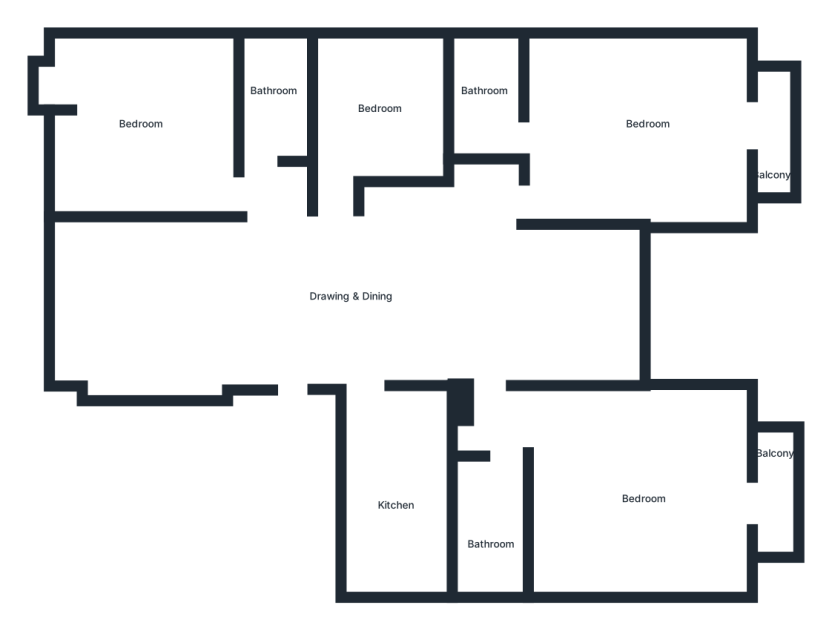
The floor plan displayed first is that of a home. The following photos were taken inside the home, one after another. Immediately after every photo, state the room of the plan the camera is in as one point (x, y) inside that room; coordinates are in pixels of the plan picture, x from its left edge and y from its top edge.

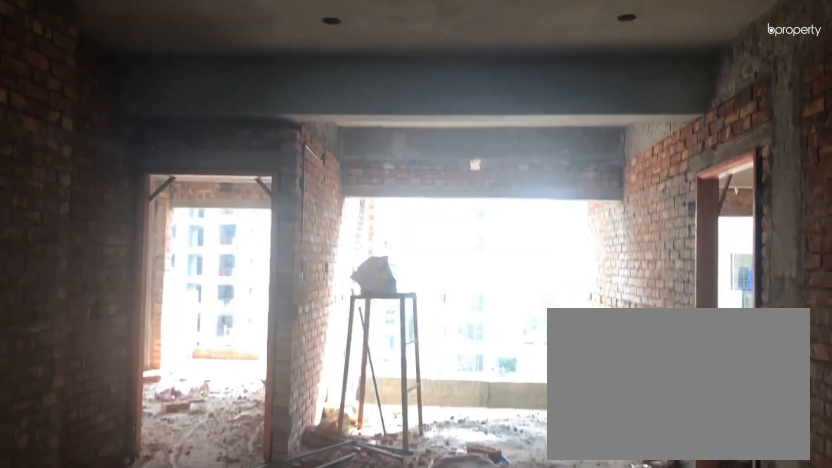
(416, 289)
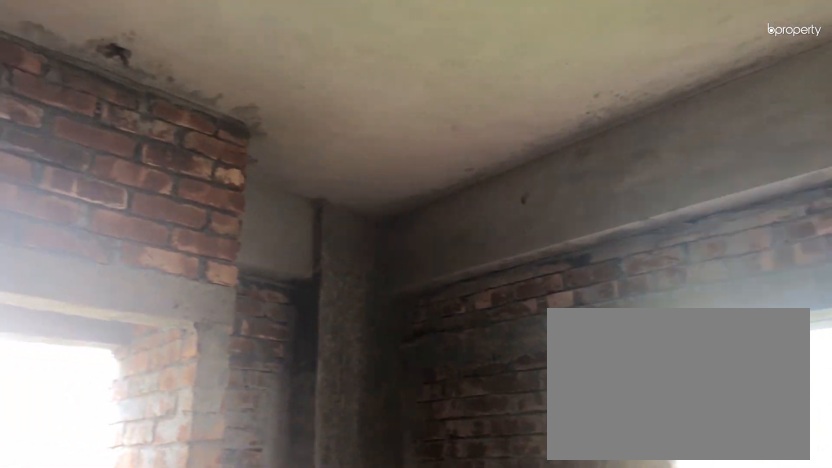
(139, 125)
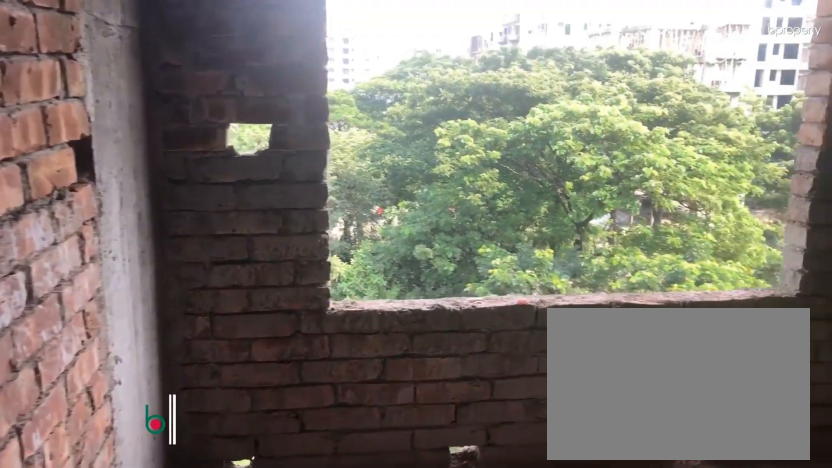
(380, 109)
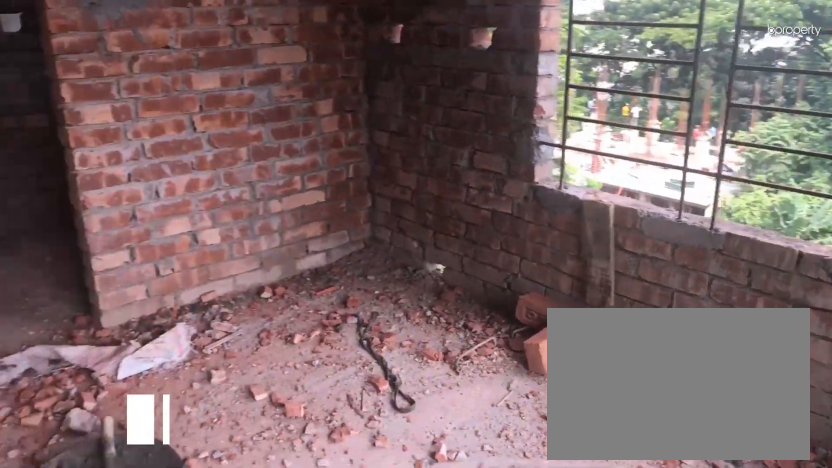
(638, 136)
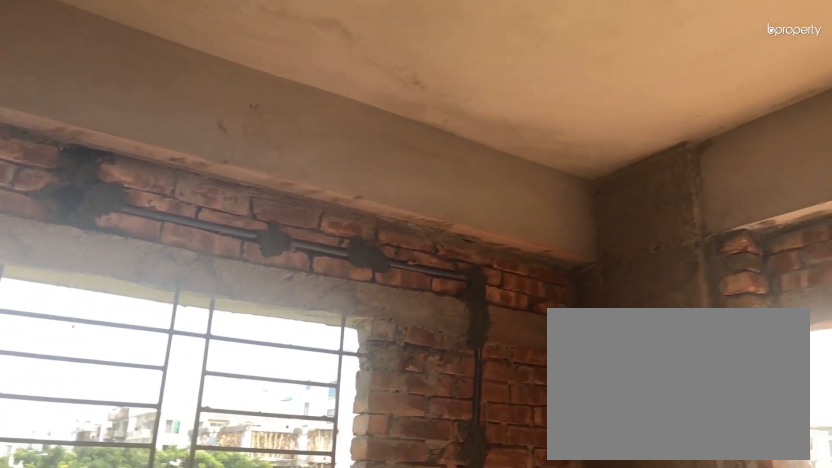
(638, 136)
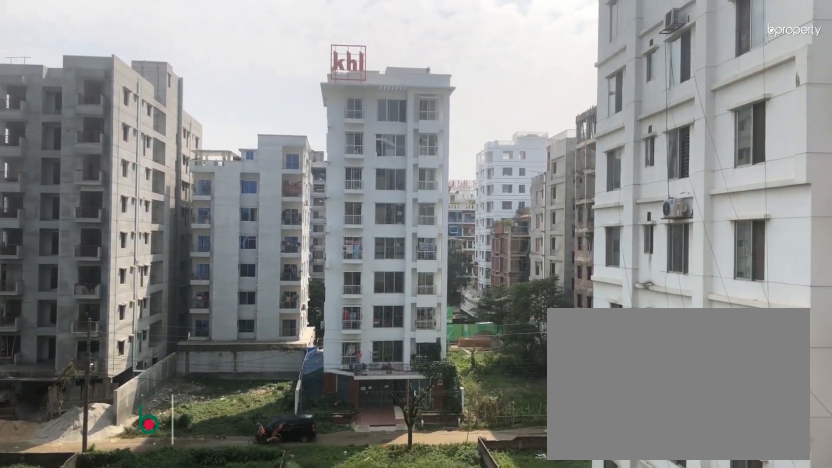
(765, 129)
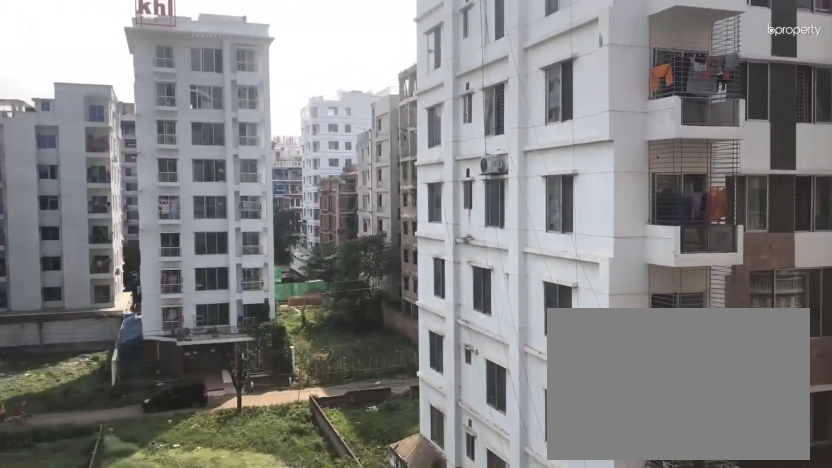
(765, 130)
